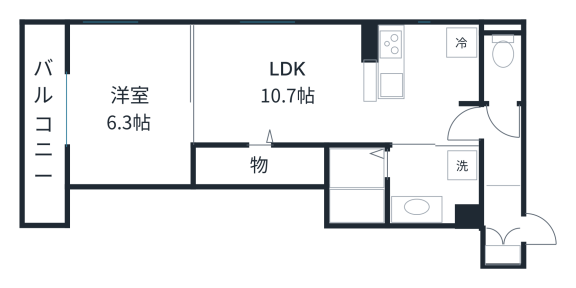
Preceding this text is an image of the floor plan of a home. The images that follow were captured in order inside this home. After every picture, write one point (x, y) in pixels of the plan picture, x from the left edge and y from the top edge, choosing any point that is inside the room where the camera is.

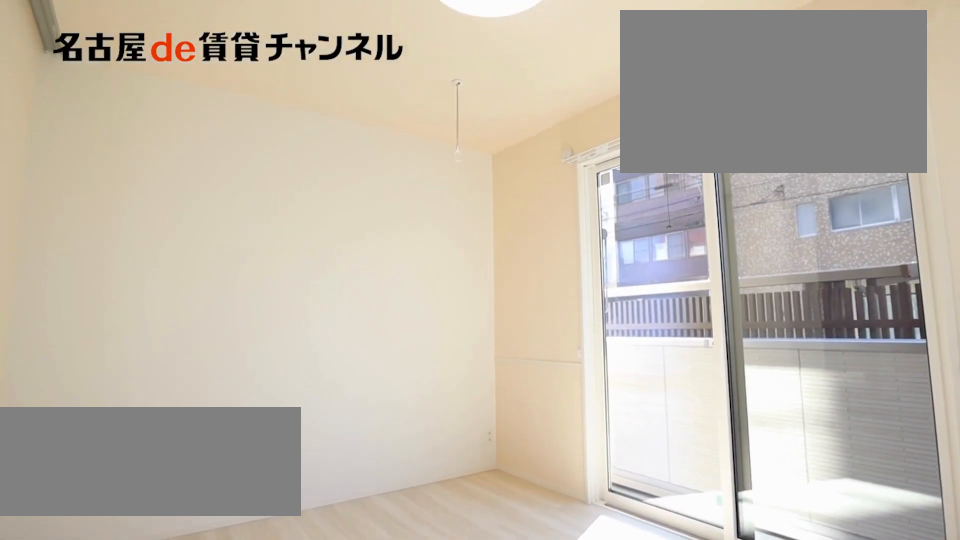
(129, 105)
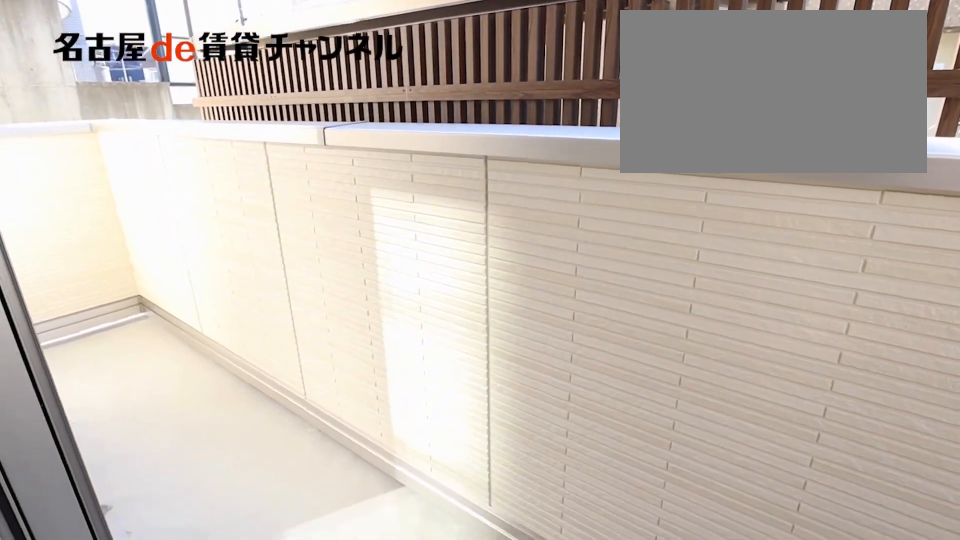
(44, 123)
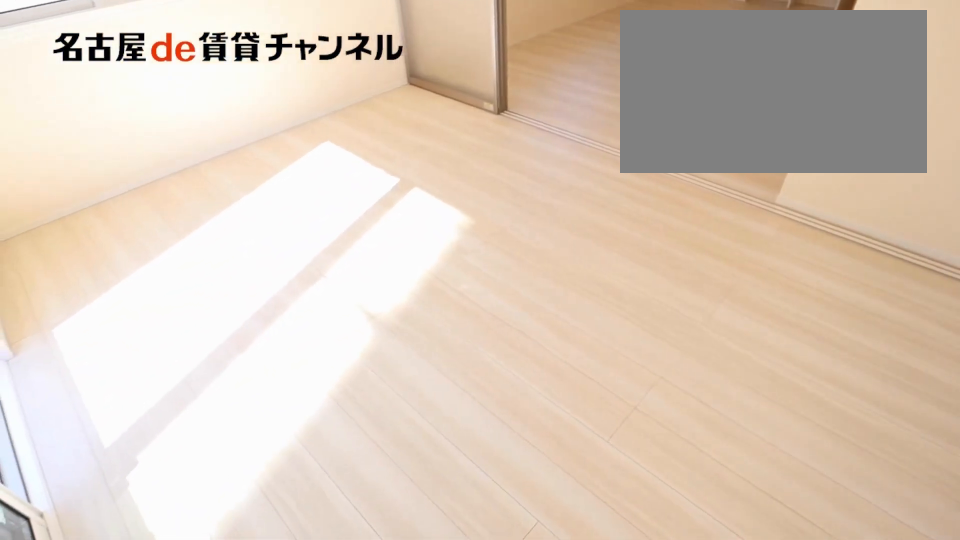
(131, 105)
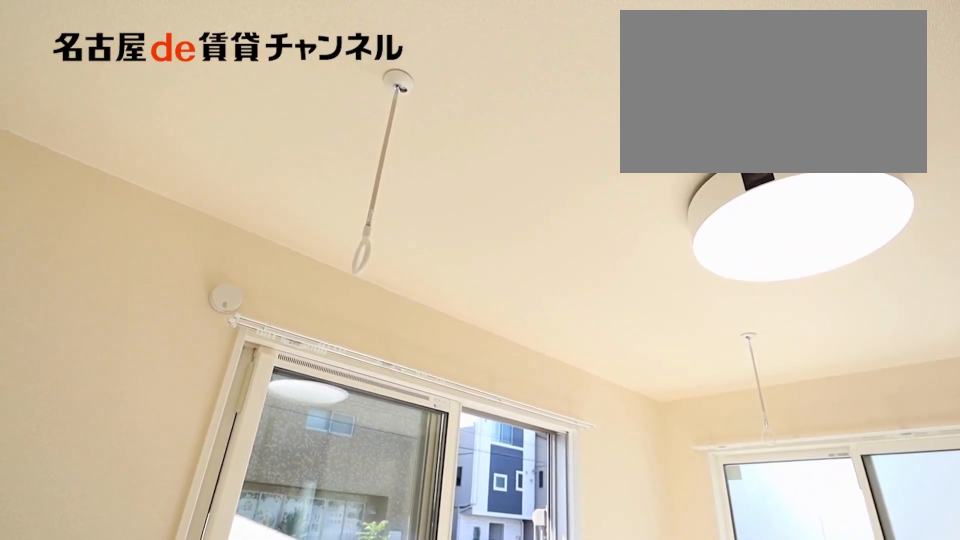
(131, 105)
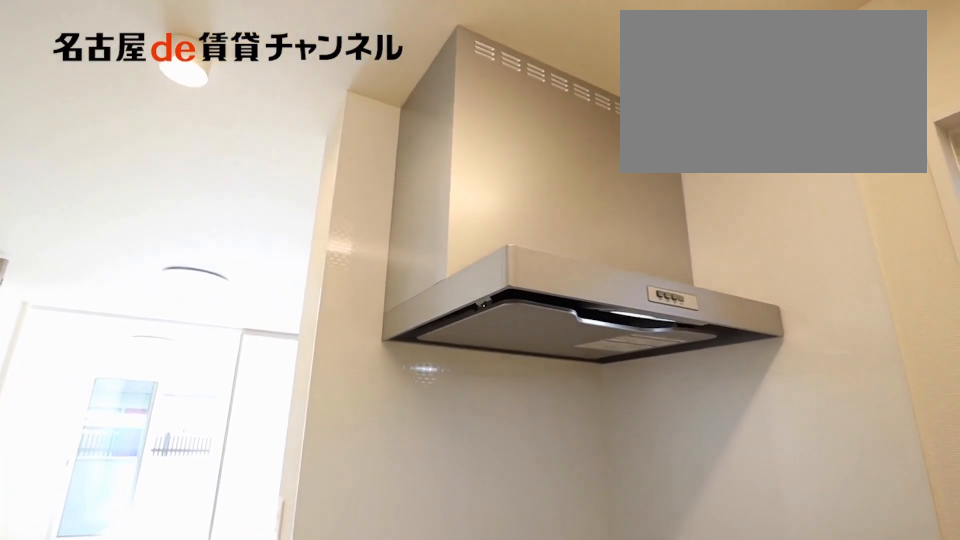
(421, 62)
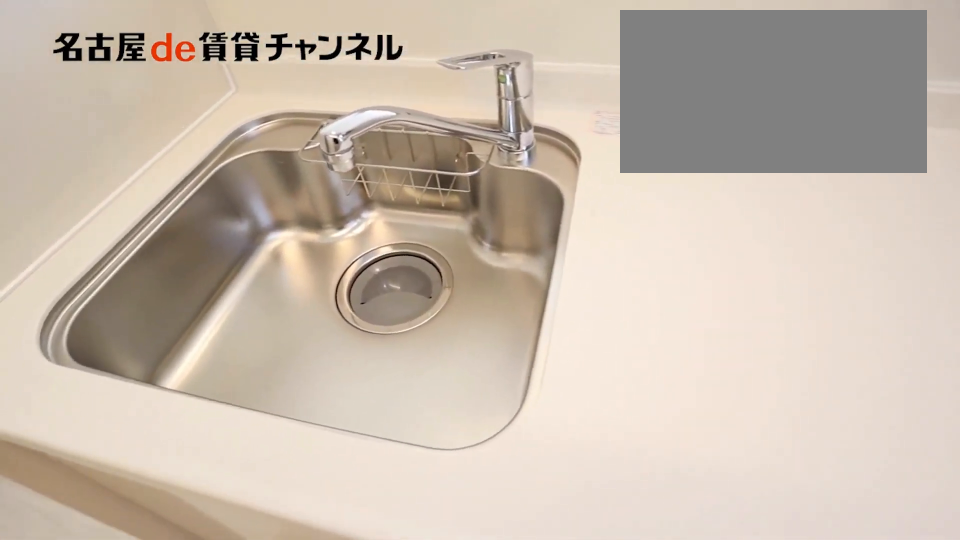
(421, 62)
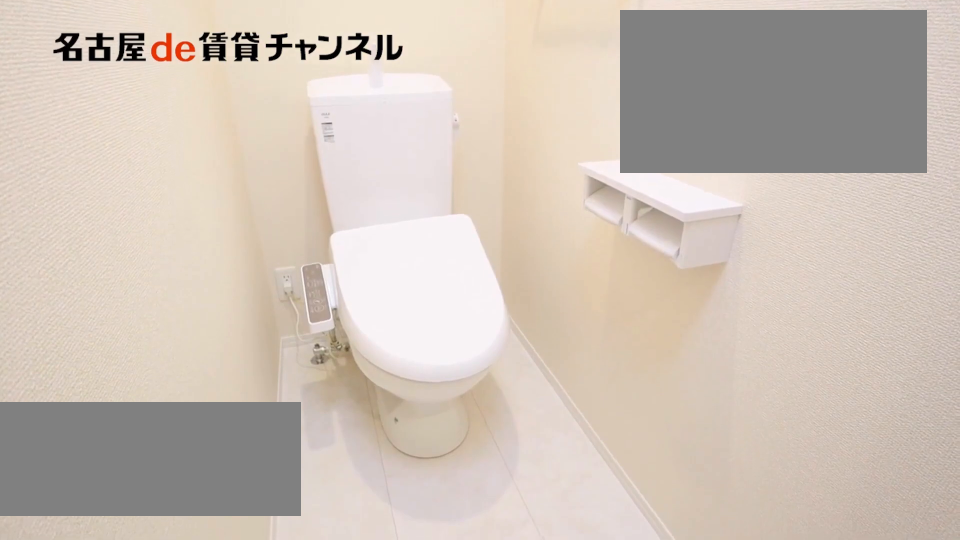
(502, 67)
